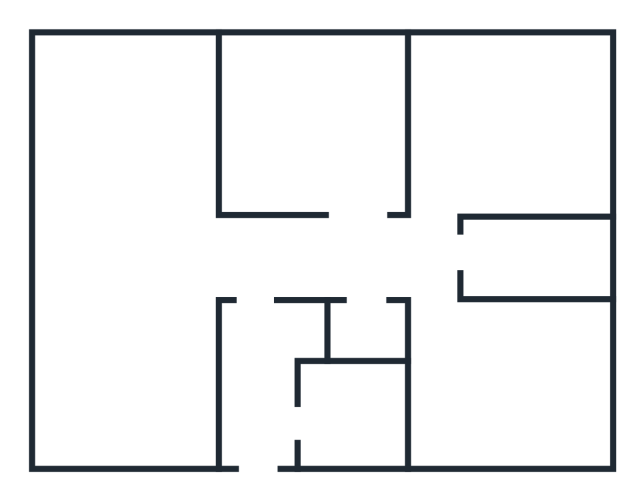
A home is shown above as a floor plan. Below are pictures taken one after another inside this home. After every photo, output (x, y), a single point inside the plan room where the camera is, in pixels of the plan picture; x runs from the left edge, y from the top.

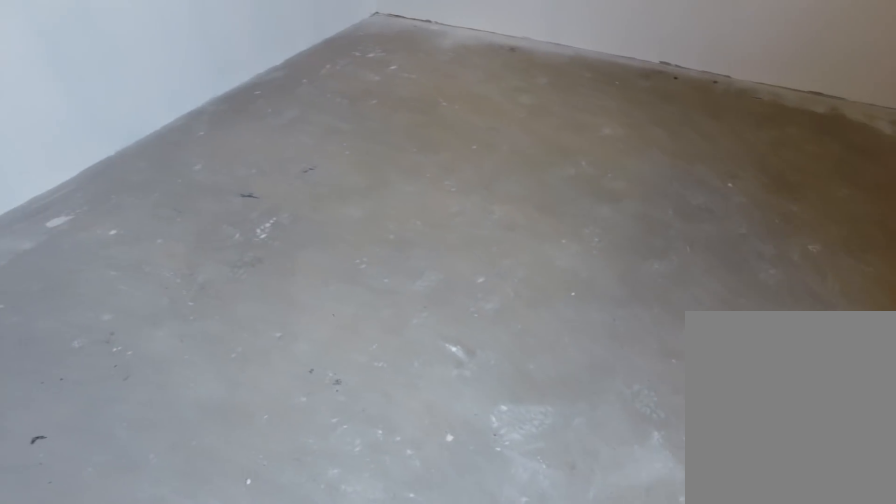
(466, 404)
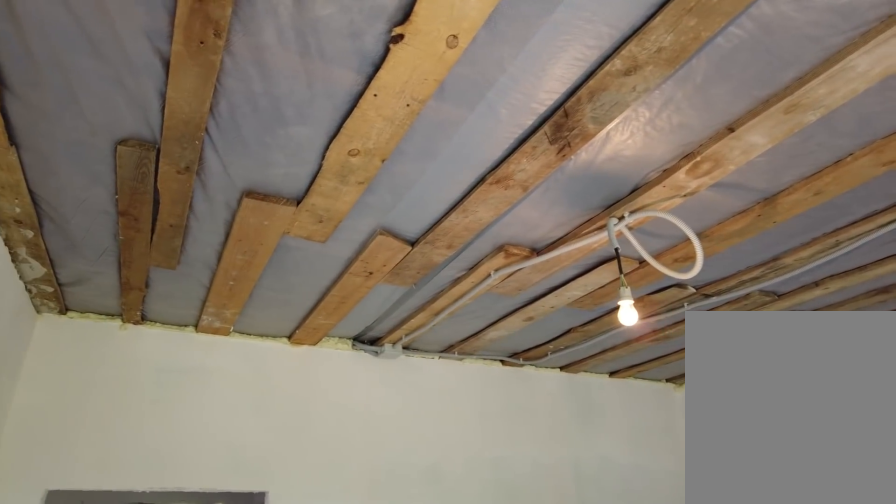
(466, 404)
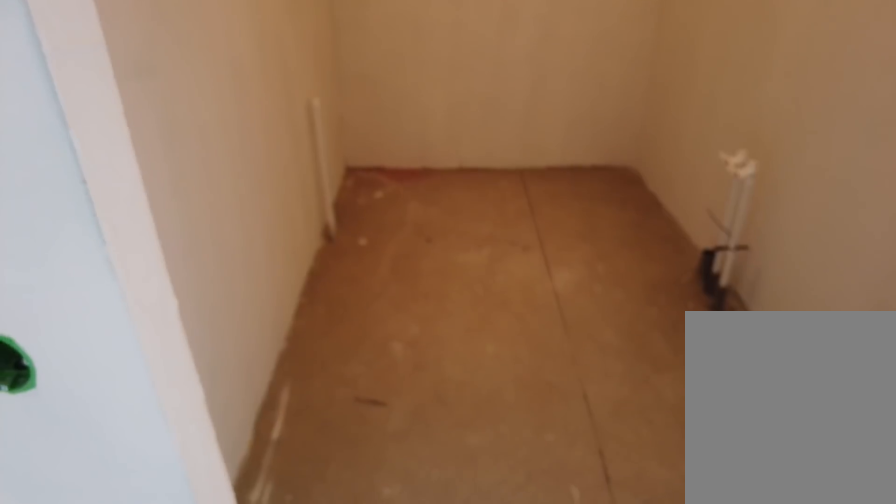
(434, 264)
